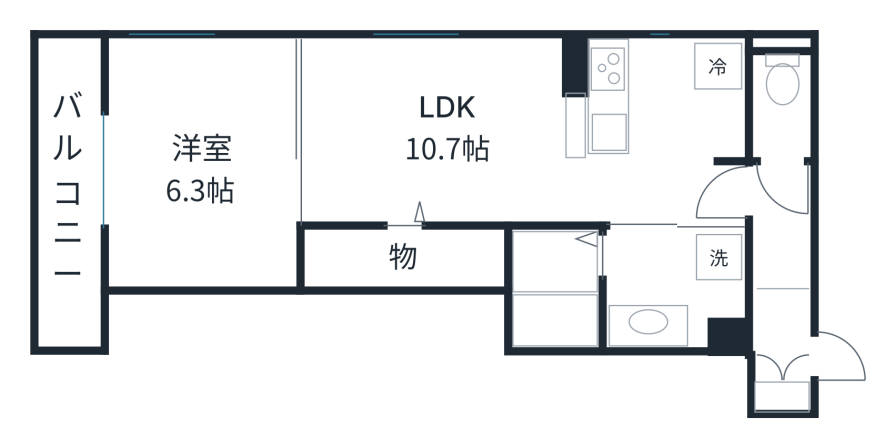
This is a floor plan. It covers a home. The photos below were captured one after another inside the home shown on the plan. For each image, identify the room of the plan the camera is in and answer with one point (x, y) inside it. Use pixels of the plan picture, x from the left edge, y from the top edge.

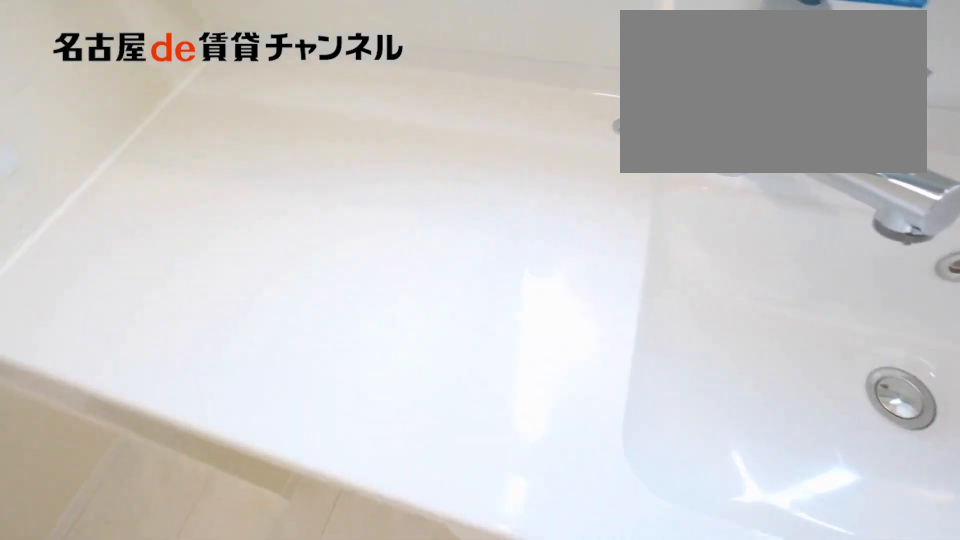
(676, 291)
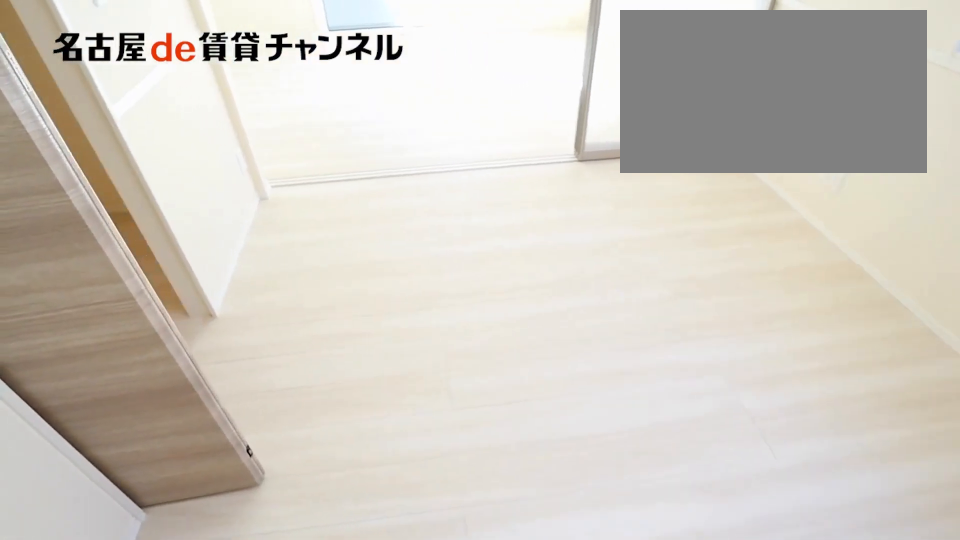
(432, 134)
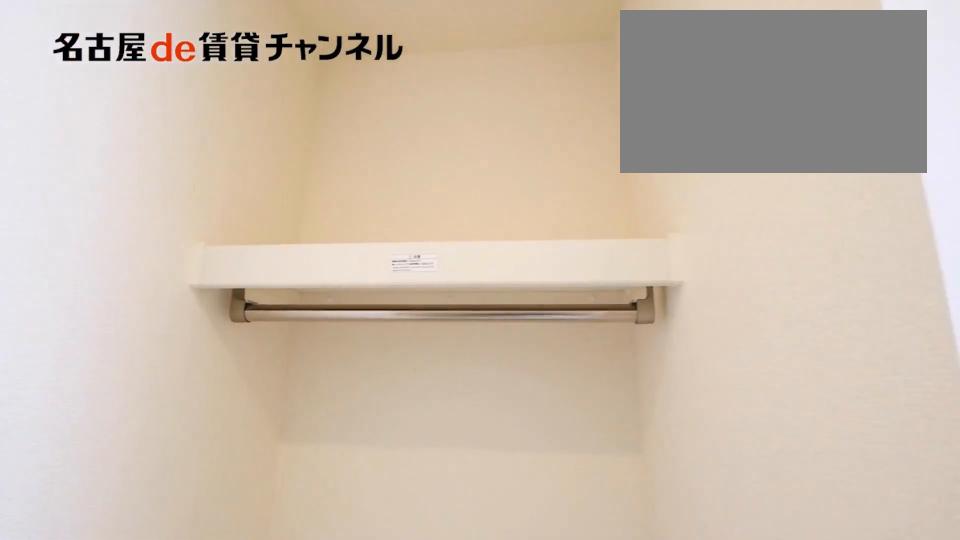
(404, 260)
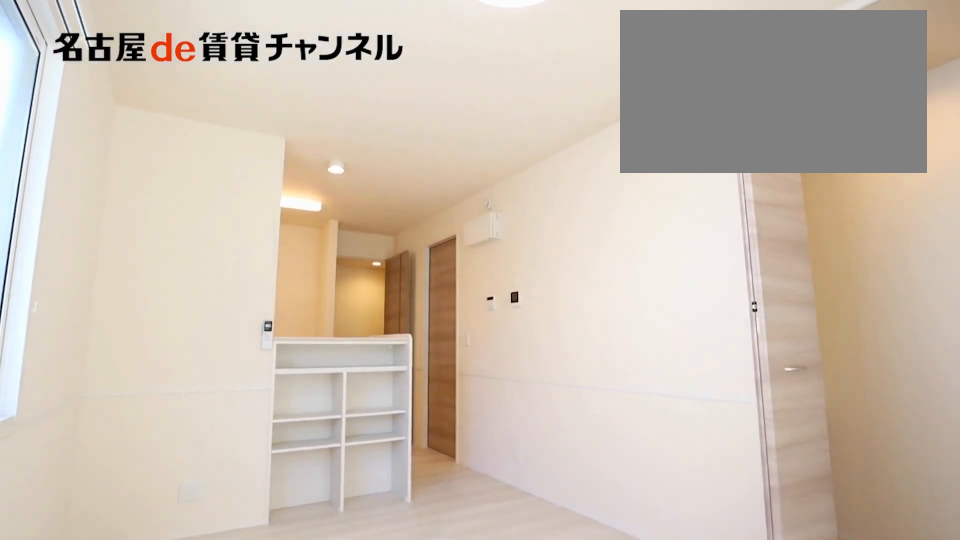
(434, 130)
